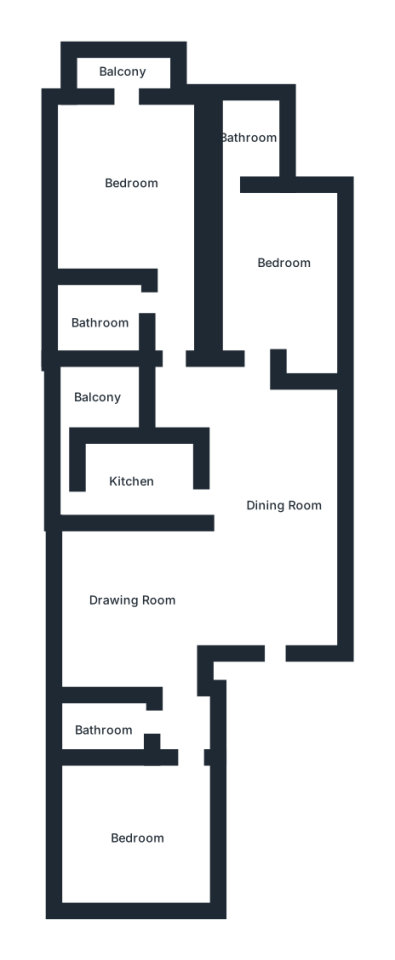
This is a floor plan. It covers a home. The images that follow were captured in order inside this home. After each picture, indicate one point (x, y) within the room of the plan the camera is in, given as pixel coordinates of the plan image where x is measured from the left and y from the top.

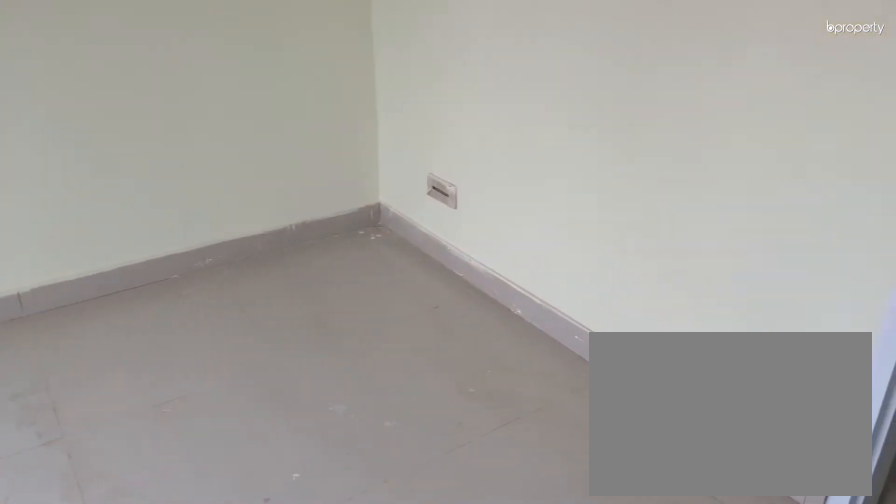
(135, 835)
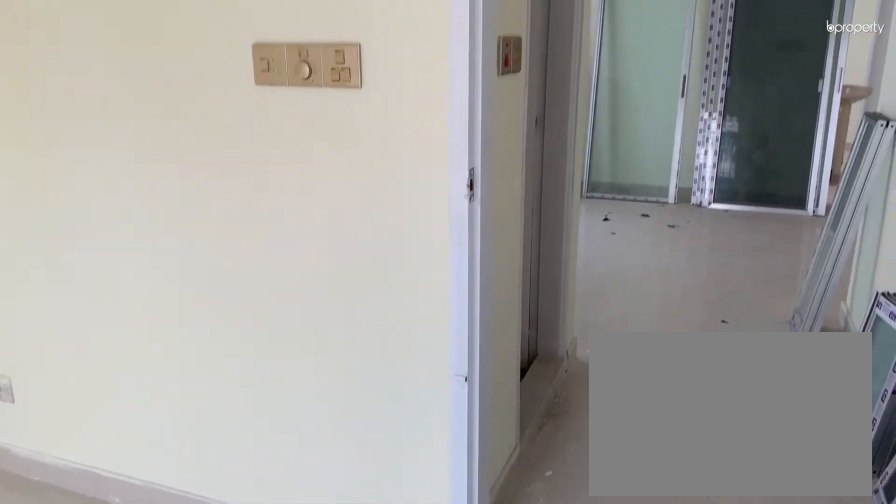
(135, 835)
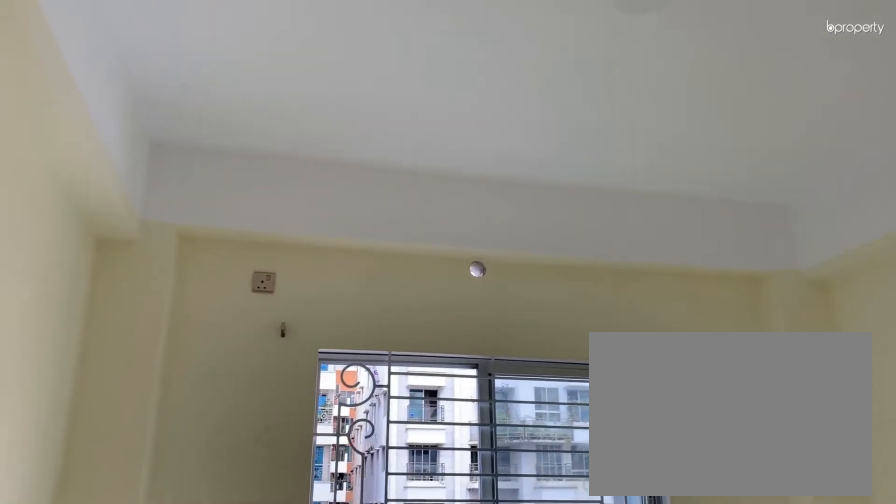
(135, 835)
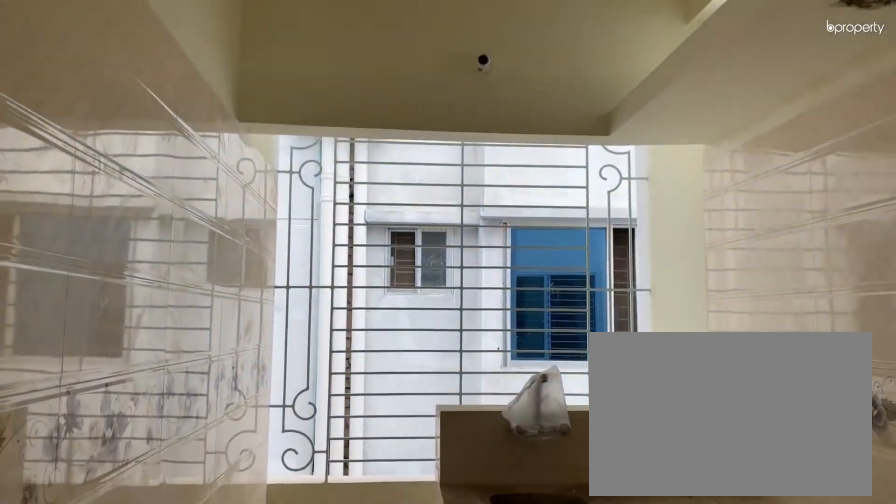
(137, 477)
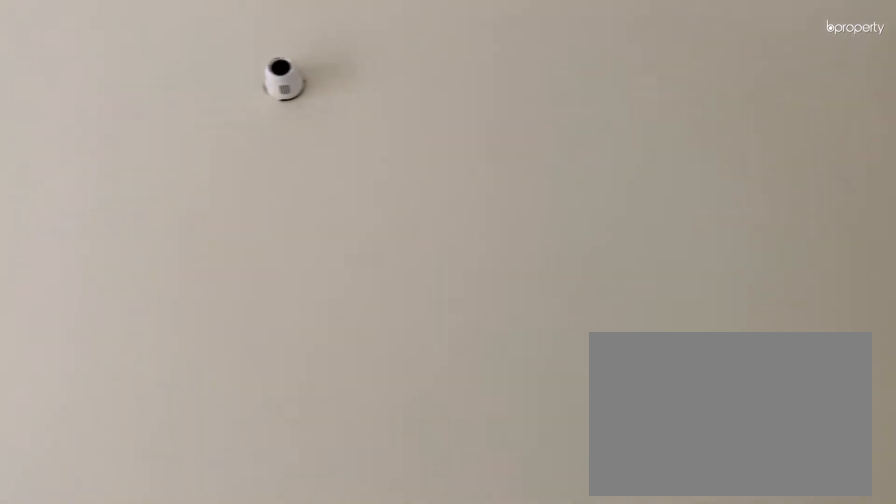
(269, 274)
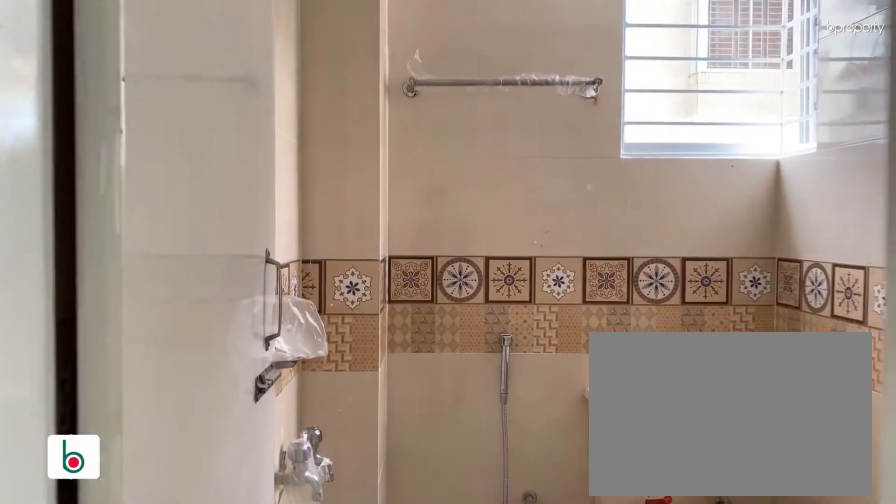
(248, 144)
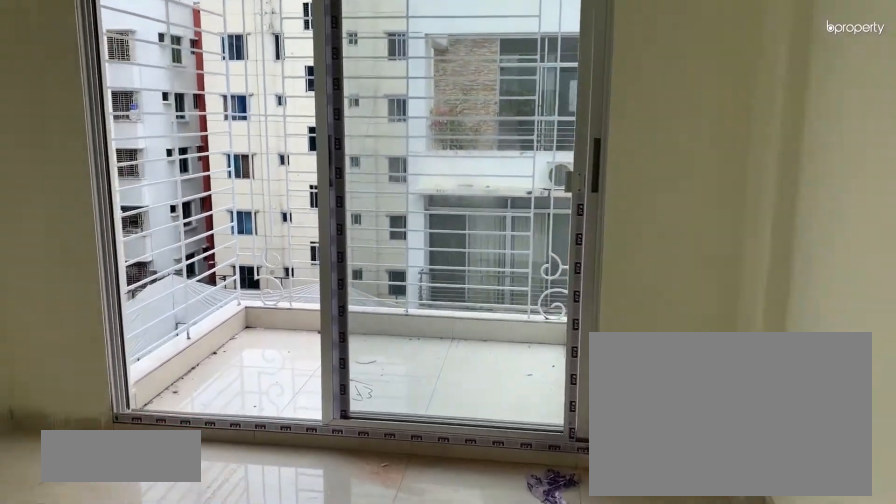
(121, 171)
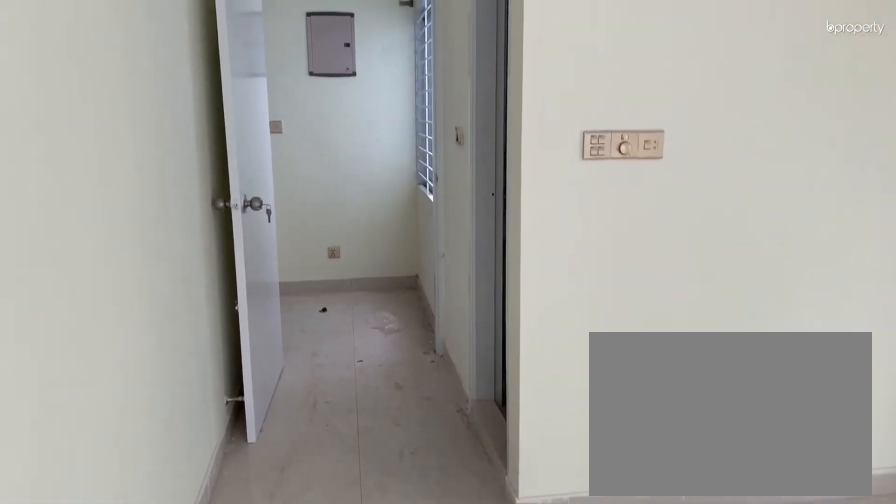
(121, 171)
